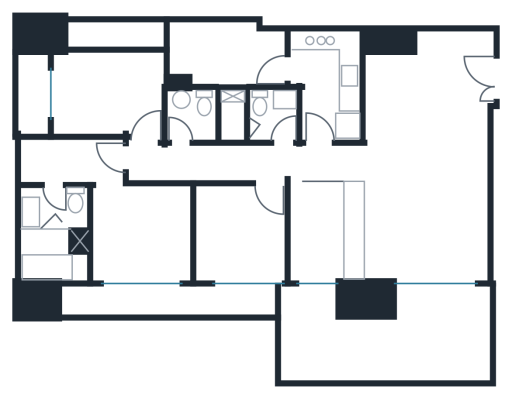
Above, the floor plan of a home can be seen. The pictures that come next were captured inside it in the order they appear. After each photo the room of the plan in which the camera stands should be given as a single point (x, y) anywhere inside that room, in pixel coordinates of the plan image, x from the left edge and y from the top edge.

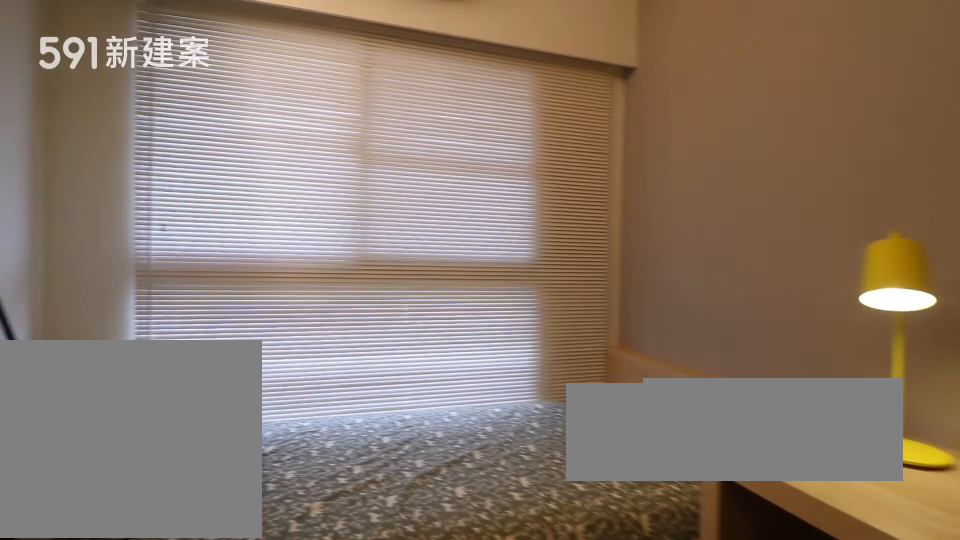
(238, 236)
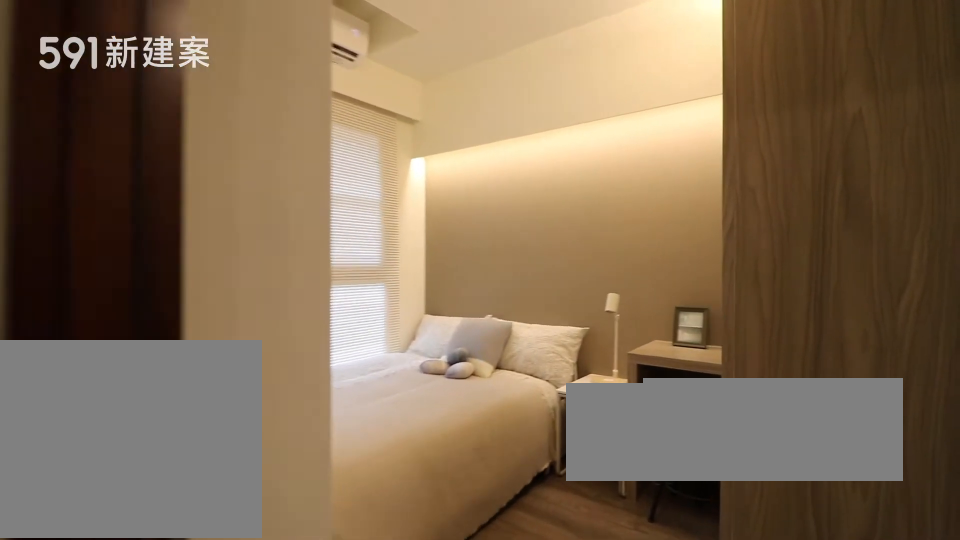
(105, 93)
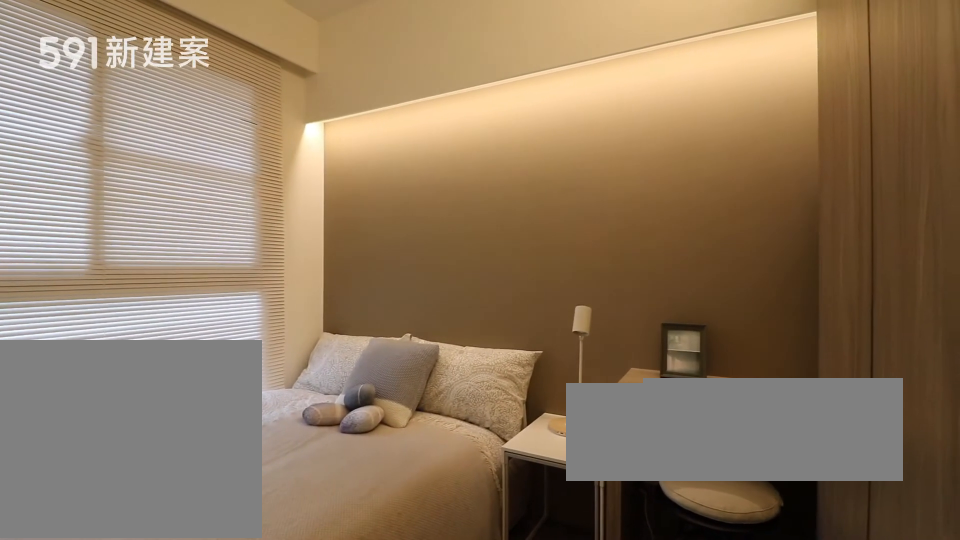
(105, 93)
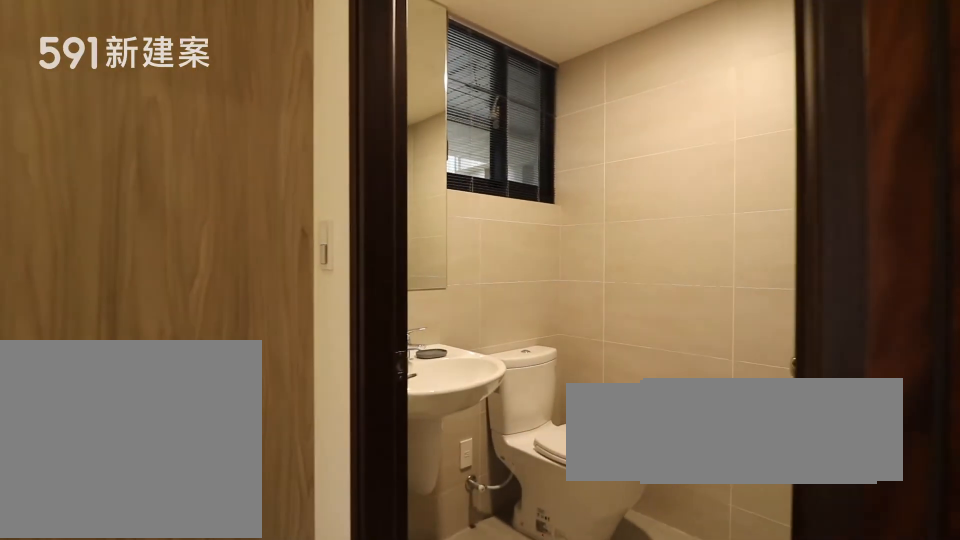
(193, 112)
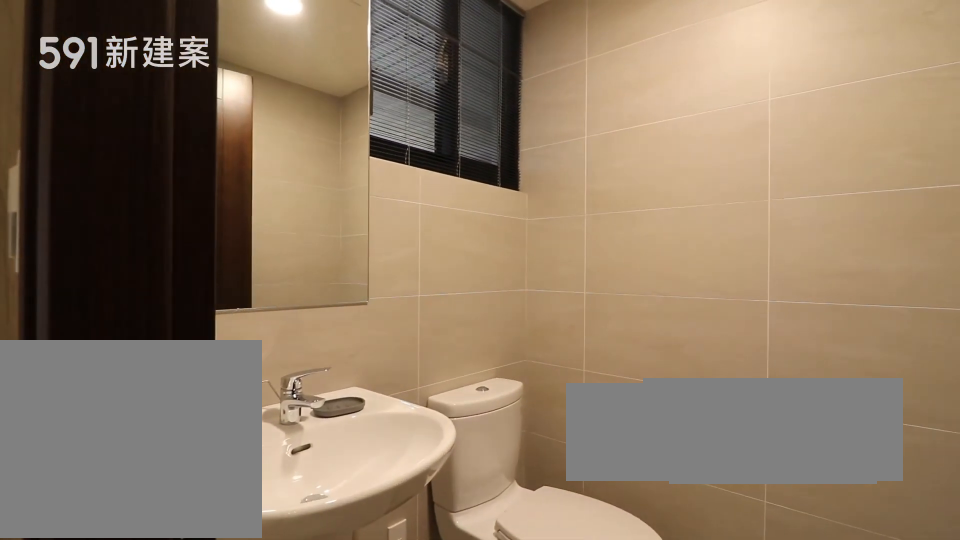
(193, 112)
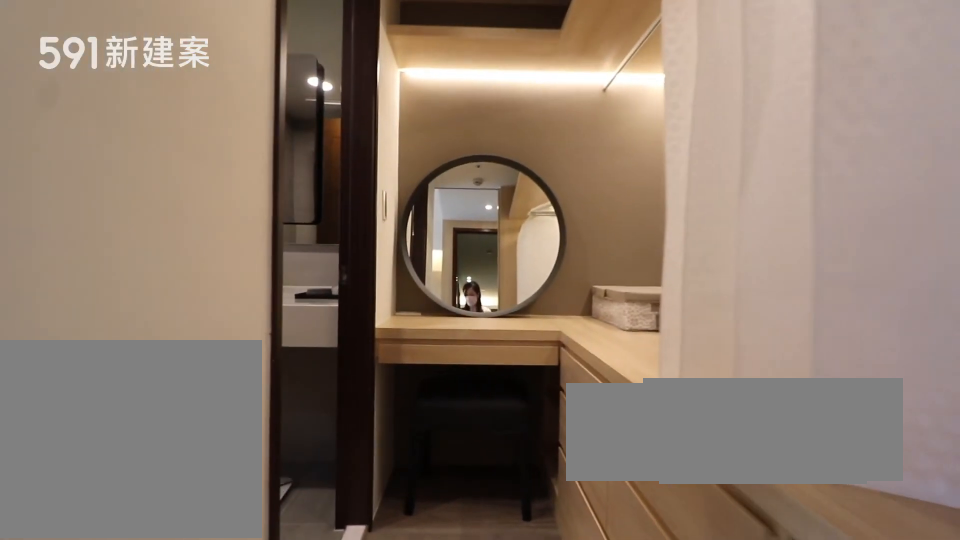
(66, 160)
